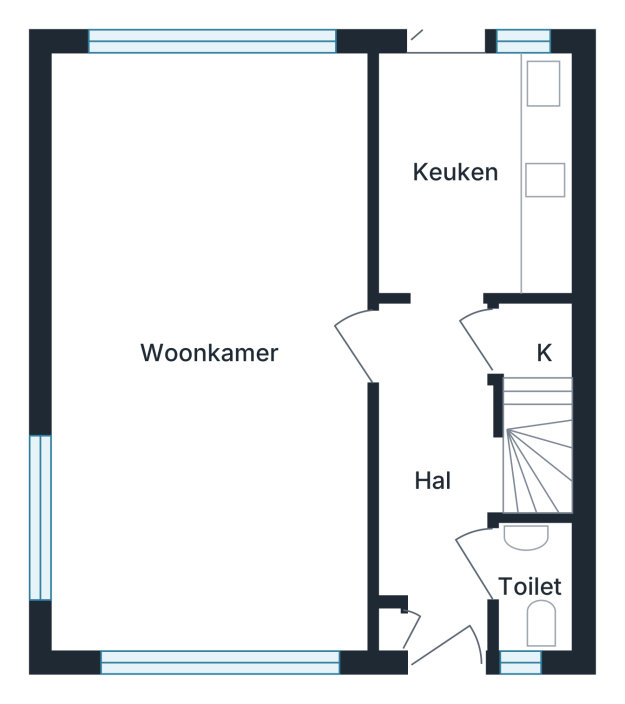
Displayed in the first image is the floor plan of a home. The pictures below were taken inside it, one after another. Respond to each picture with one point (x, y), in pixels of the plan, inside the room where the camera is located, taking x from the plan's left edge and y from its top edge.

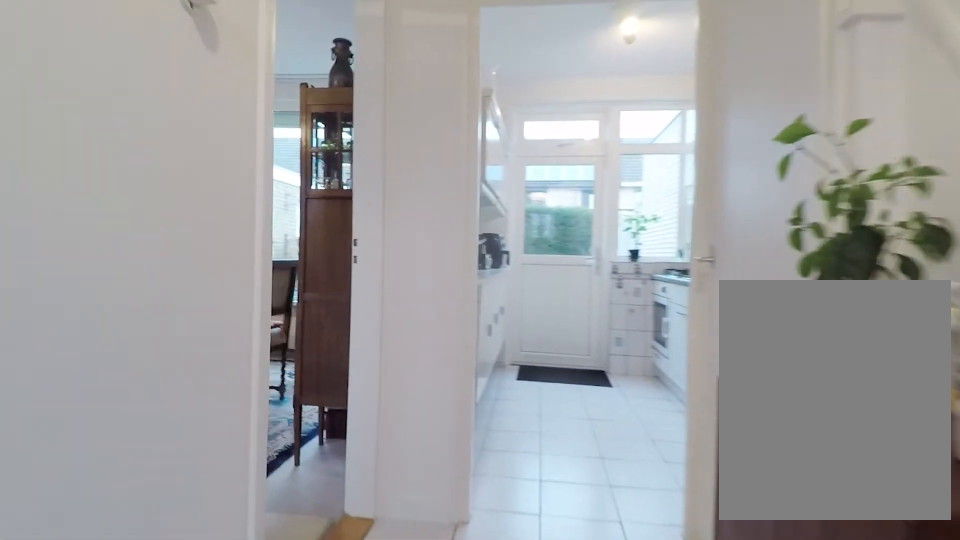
(435, 478)
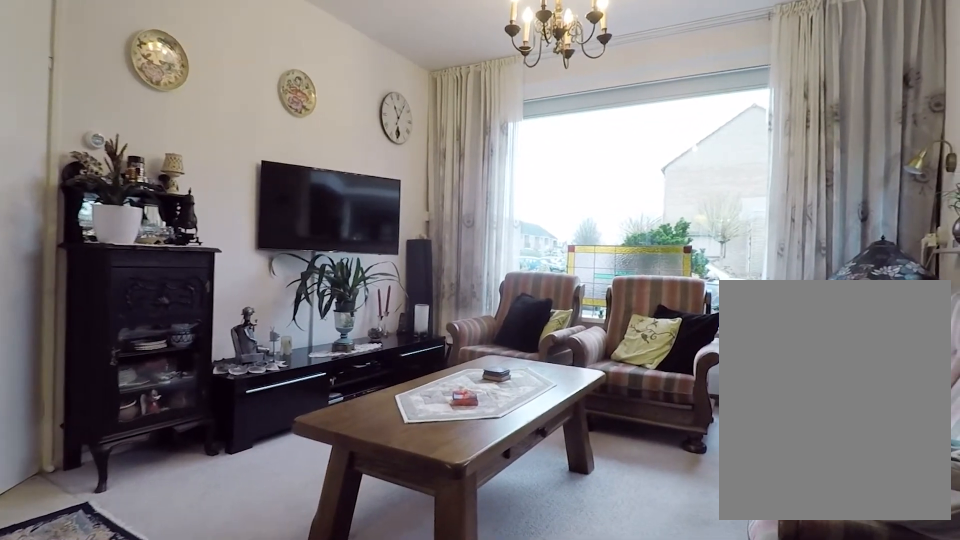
(210, 352)
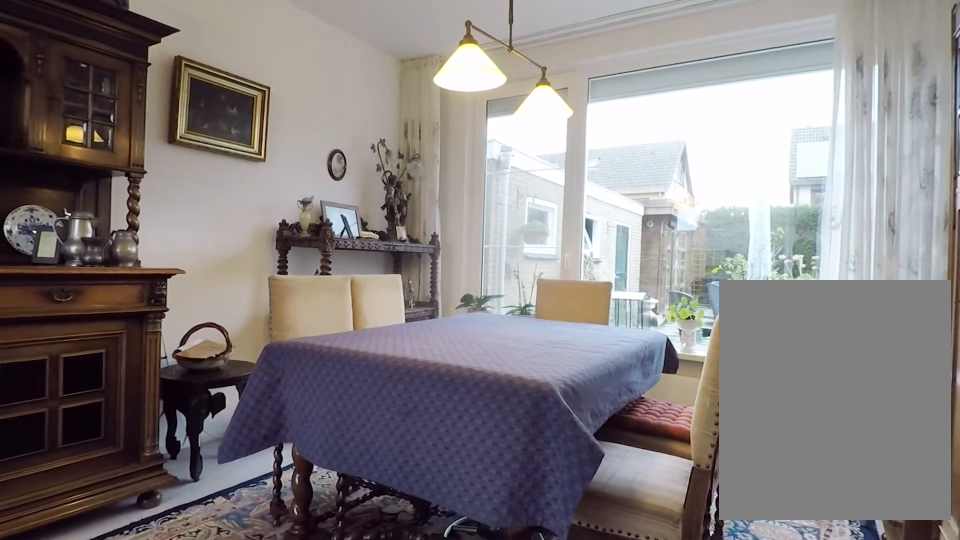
(210, 352)
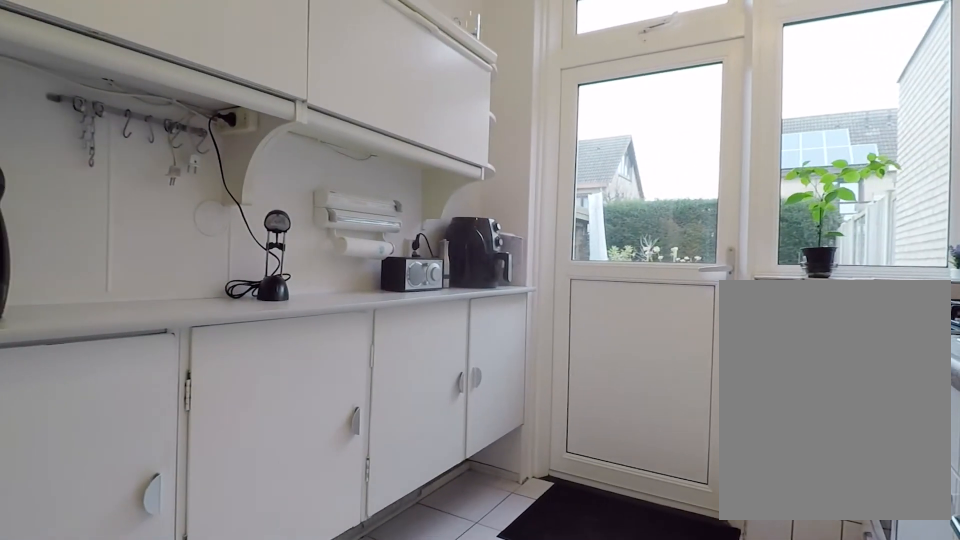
(474, 173)
